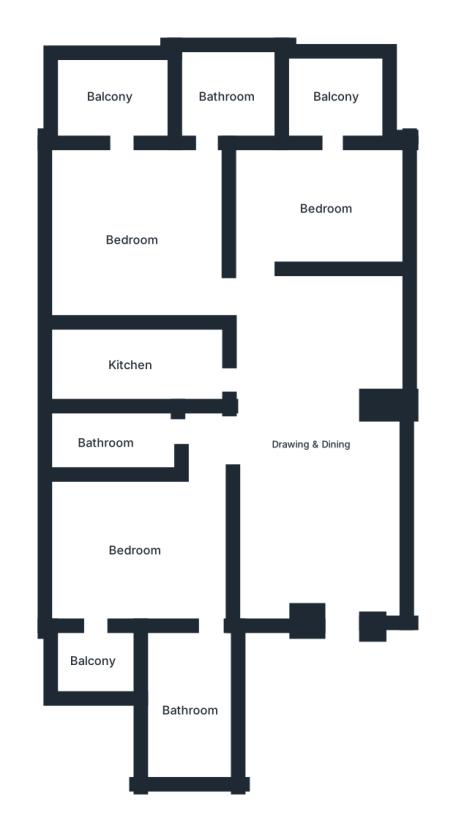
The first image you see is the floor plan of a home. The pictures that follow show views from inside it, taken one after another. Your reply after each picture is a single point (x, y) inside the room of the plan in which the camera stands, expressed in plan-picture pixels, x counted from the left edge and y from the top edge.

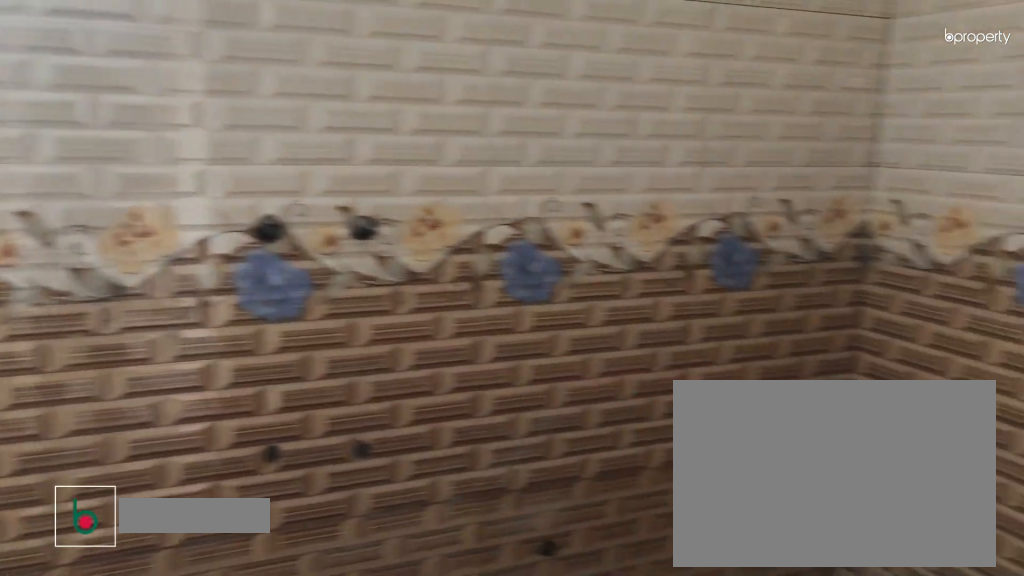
(228, 95)
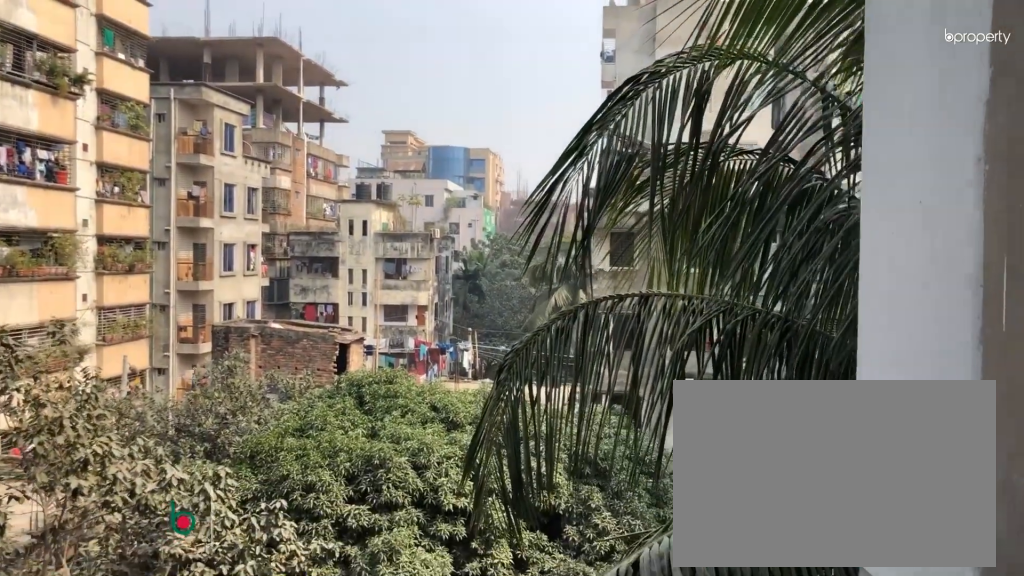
(111, 98)
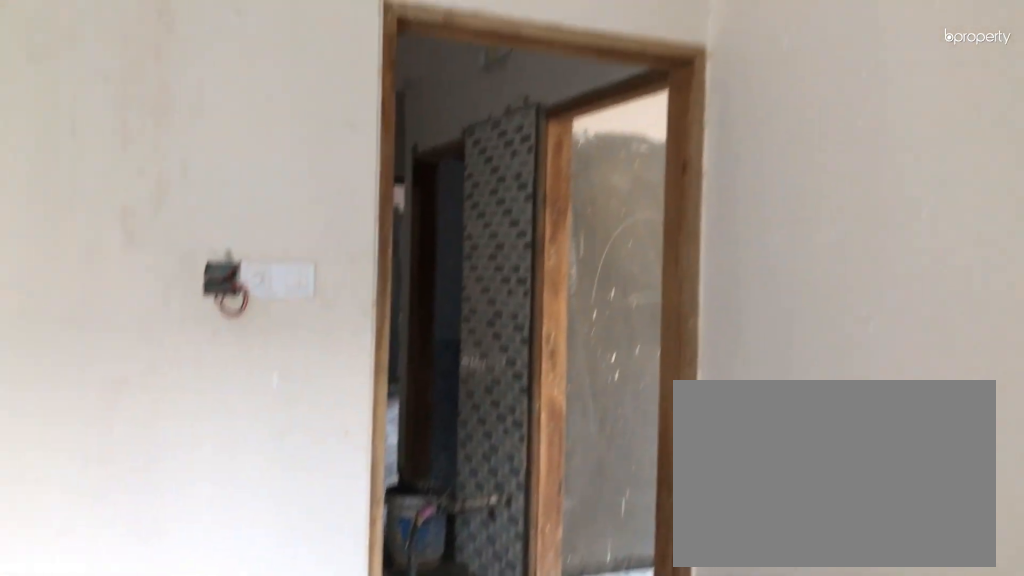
(324, 208)
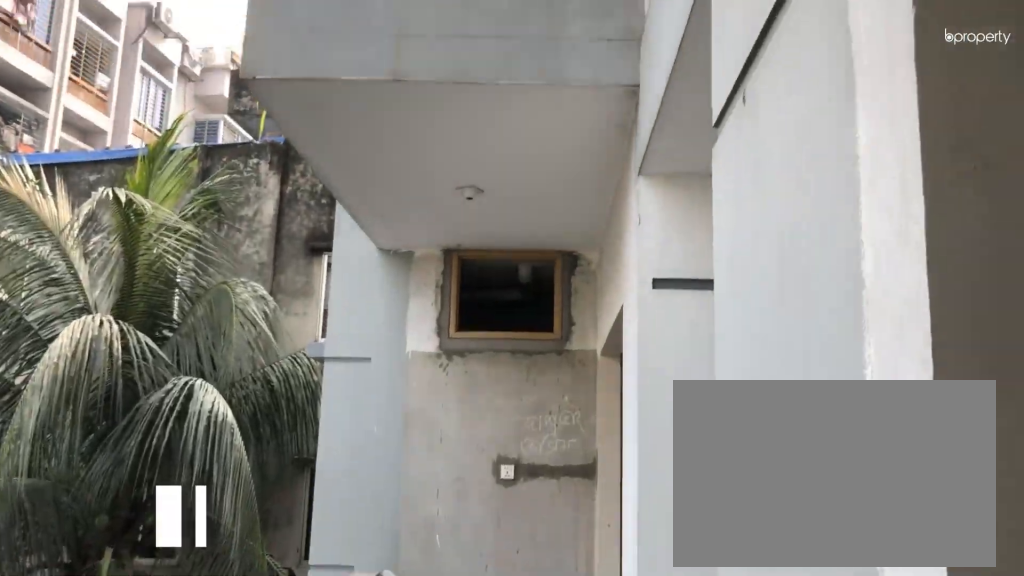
(336, 95)
